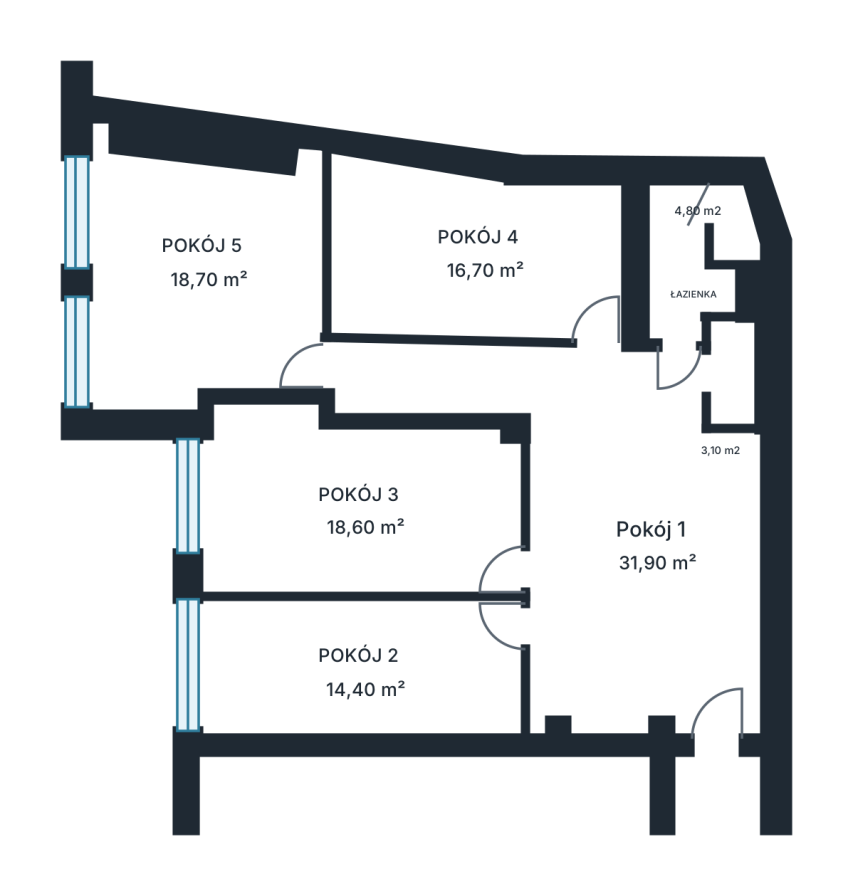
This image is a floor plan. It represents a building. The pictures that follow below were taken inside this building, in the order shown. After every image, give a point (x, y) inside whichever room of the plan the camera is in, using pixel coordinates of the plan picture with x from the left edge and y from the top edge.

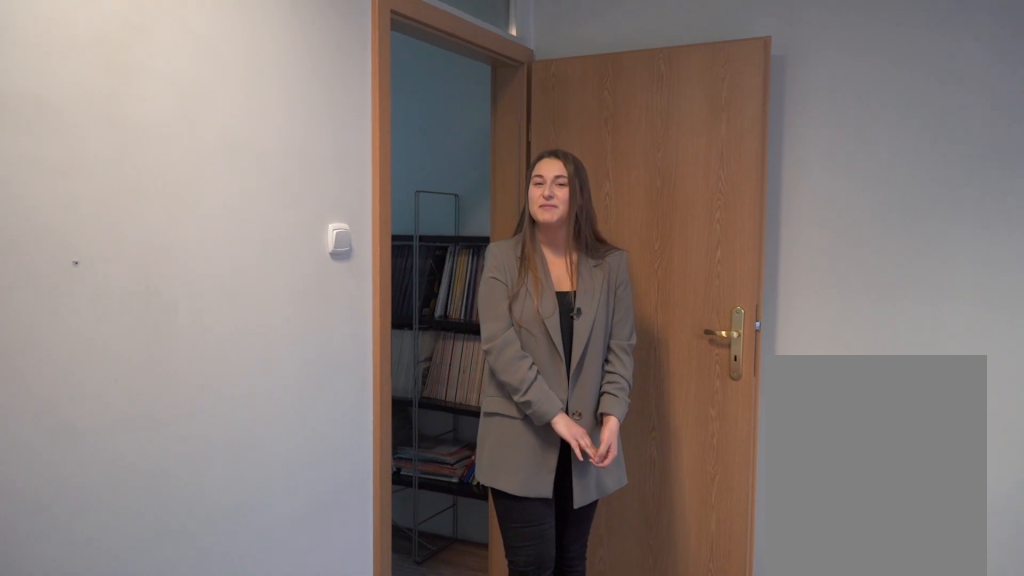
(196, 277)
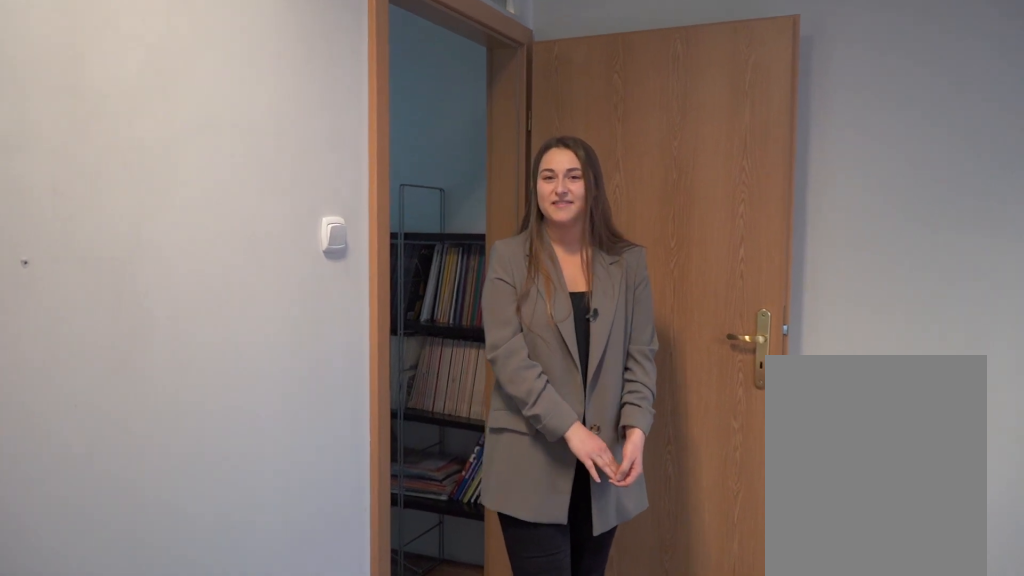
(196, 277)
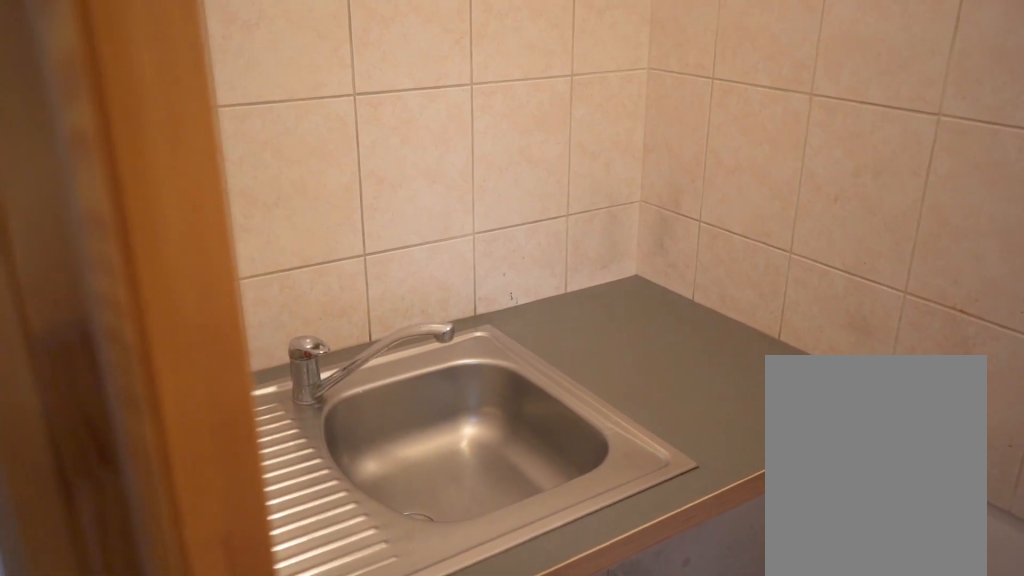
(735, 373)
